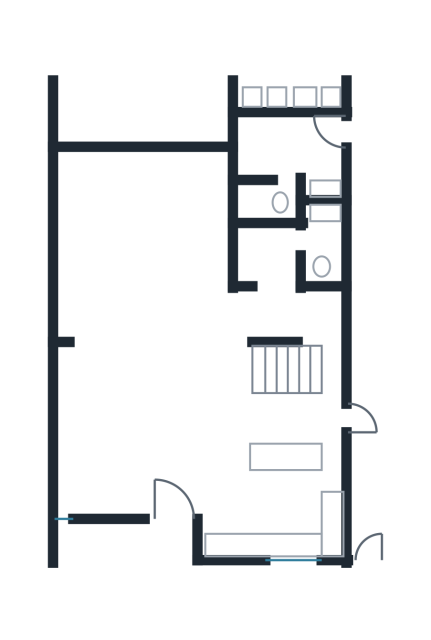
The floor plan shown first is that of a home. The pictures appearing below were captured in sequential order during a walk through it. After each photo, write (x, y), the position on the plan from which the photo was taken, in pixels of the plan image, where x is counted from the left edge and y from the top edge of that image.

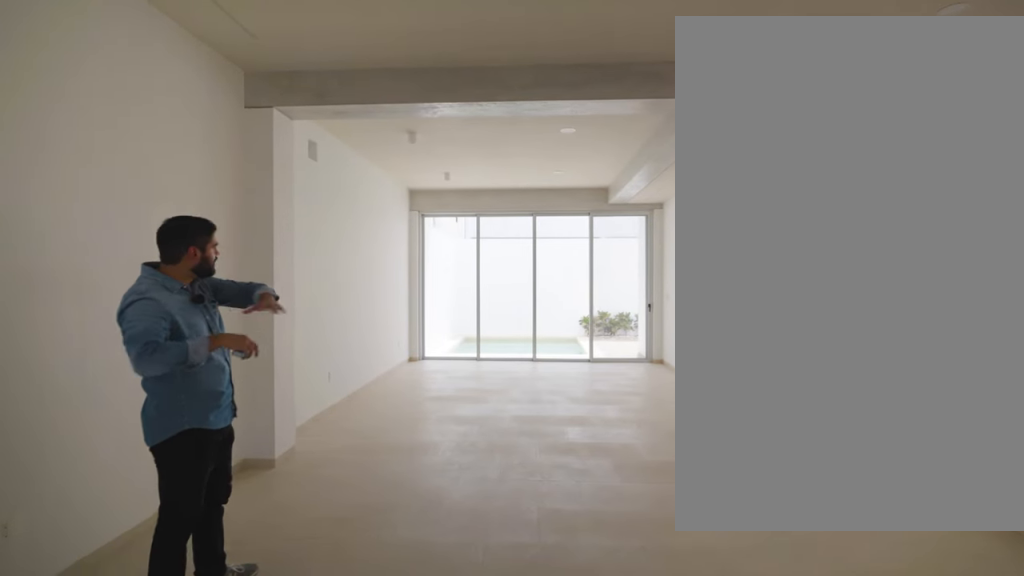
(98, 488)
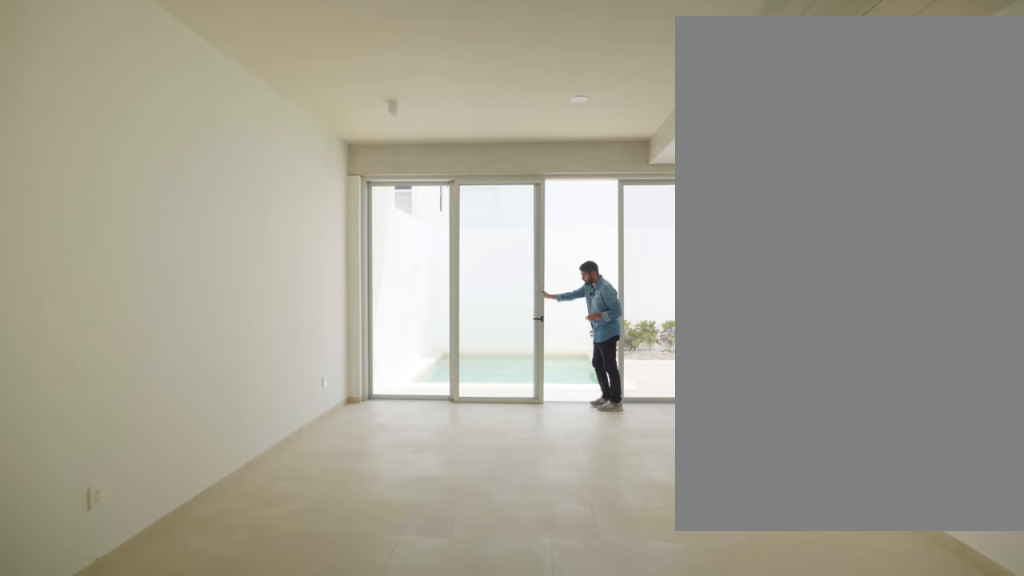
(115, 351)
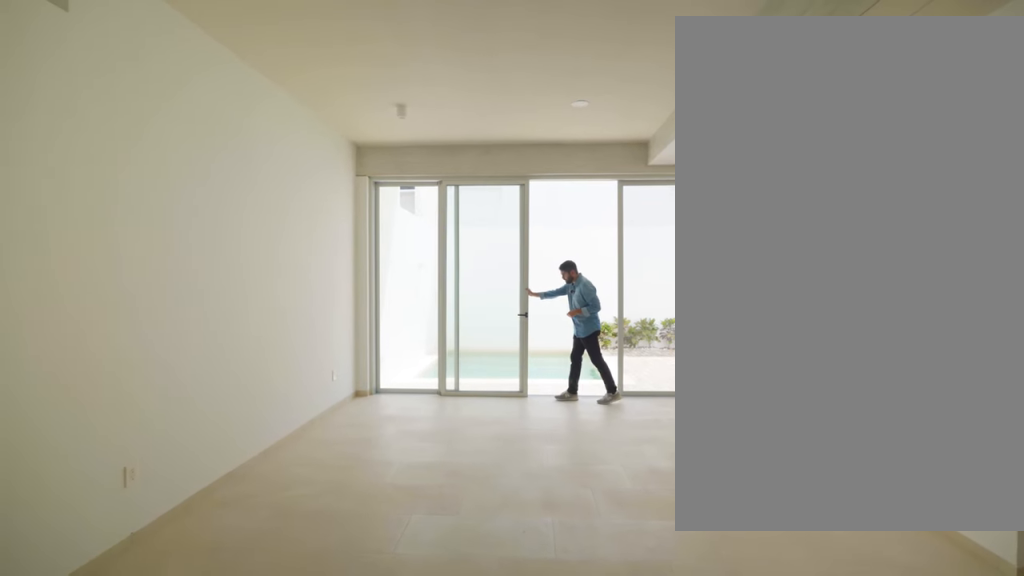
(115, 351)
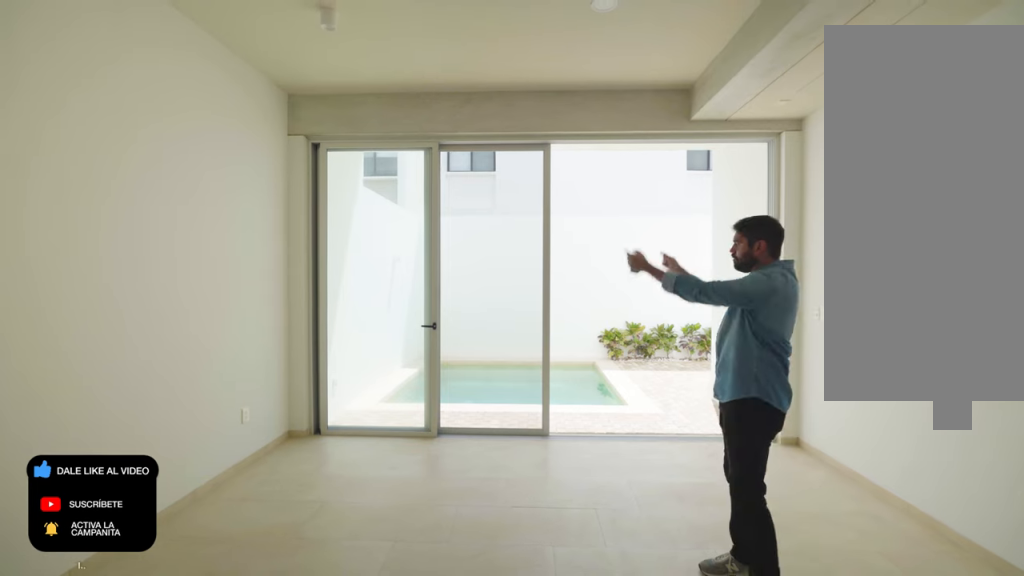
(140, 265)
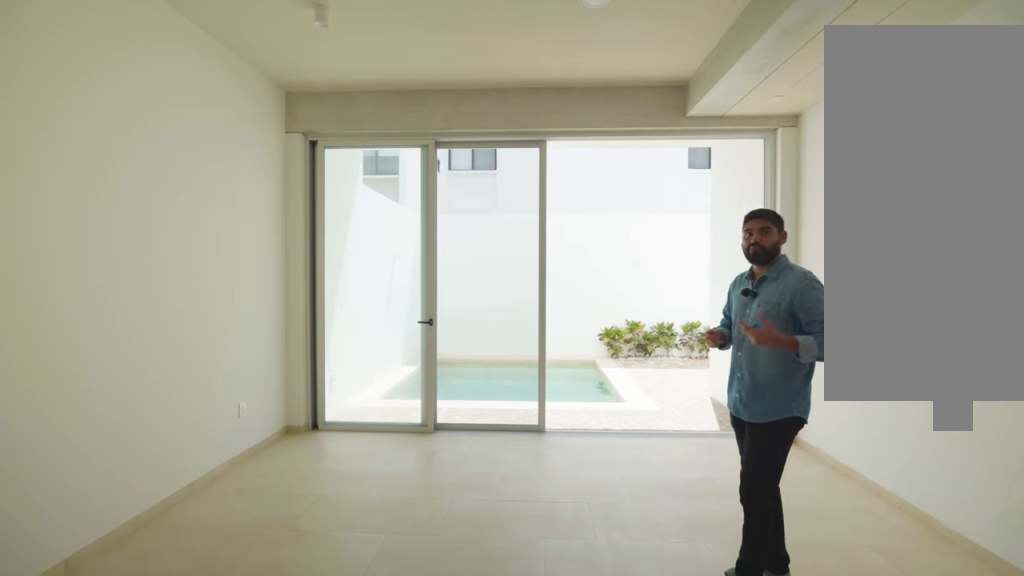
(140, 265)
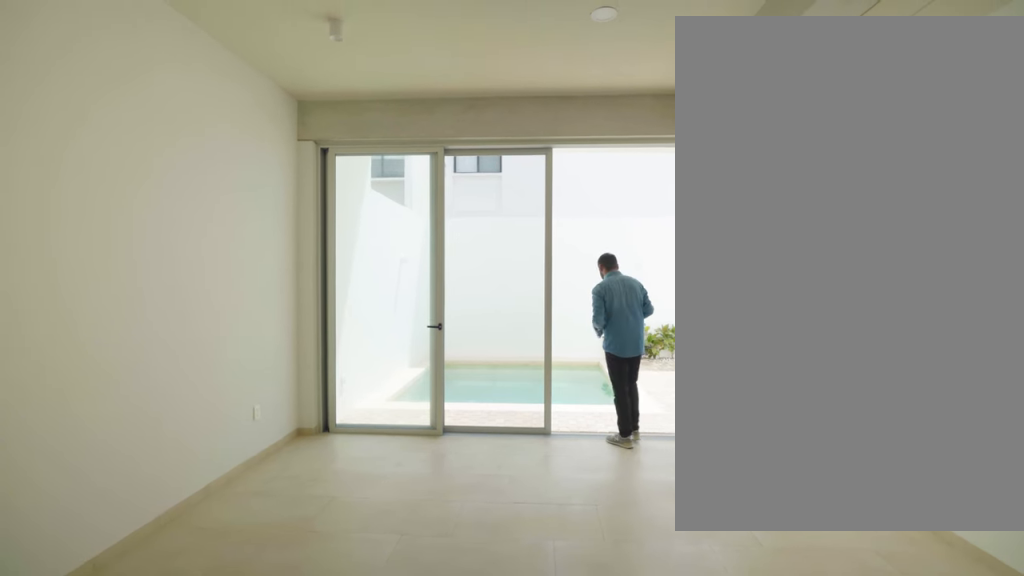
(139, 266)
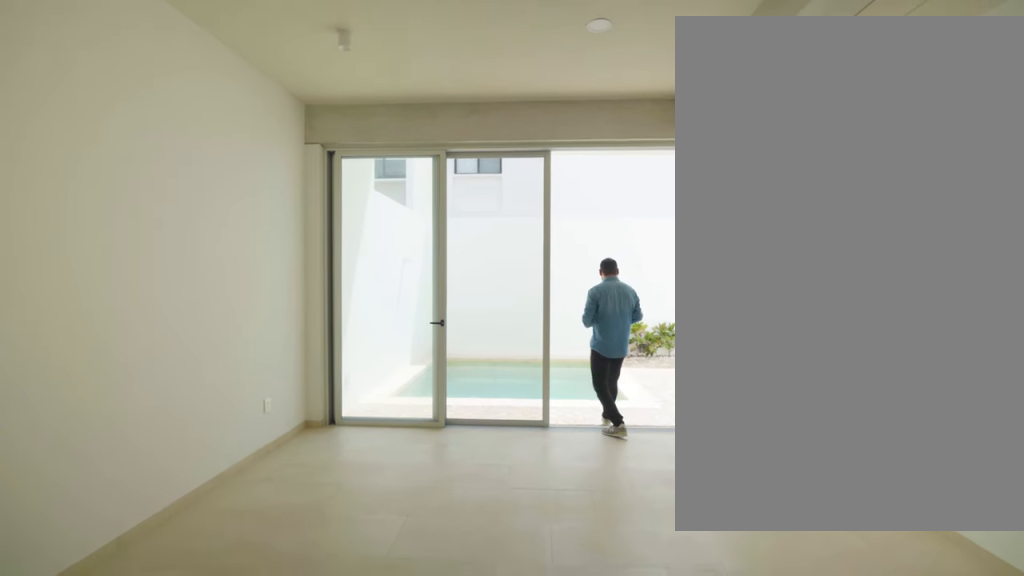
(140, 265)
